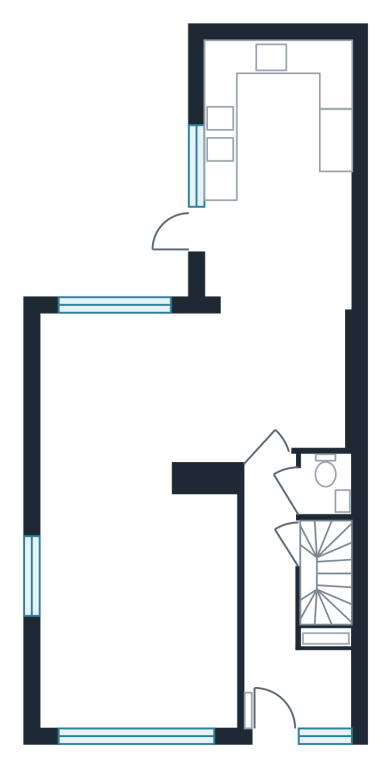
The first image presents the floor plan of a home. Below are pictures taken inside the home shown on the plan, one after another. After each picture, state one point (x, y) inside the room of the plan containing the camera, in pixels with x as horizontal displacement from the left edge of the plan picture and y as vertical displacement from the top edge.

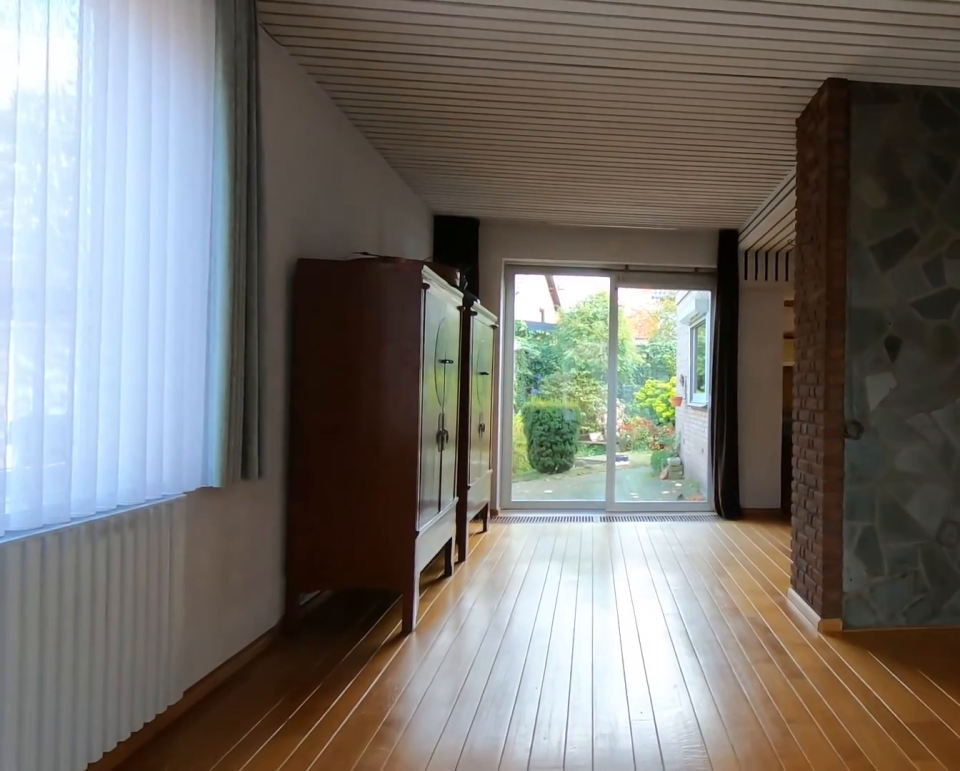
(137, 606)
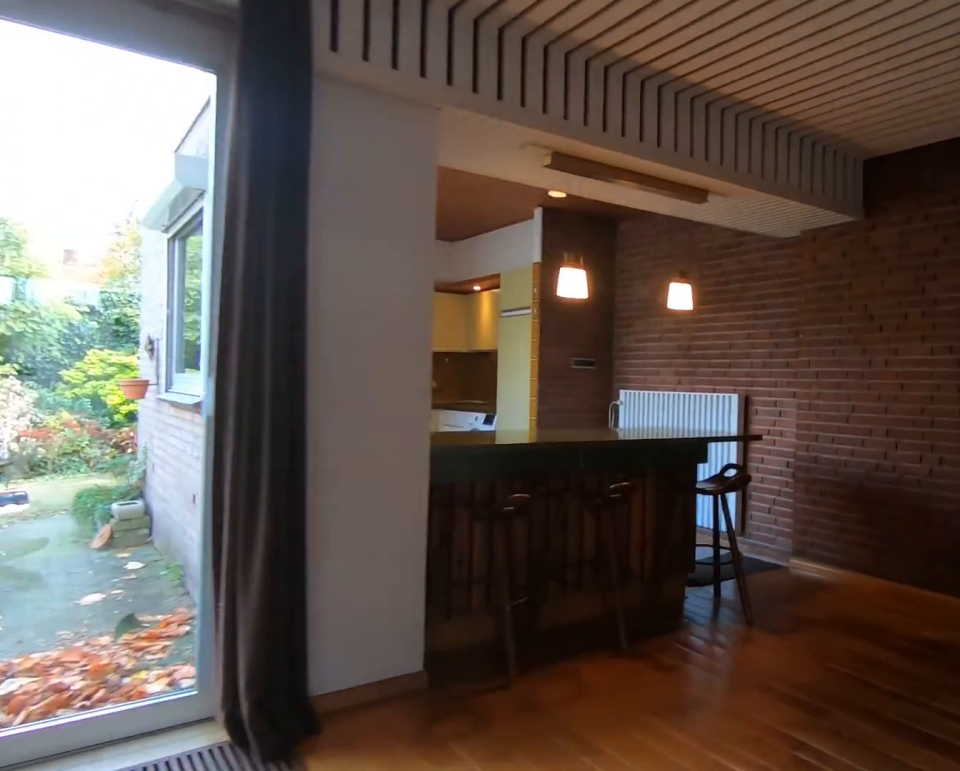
(188, 388)
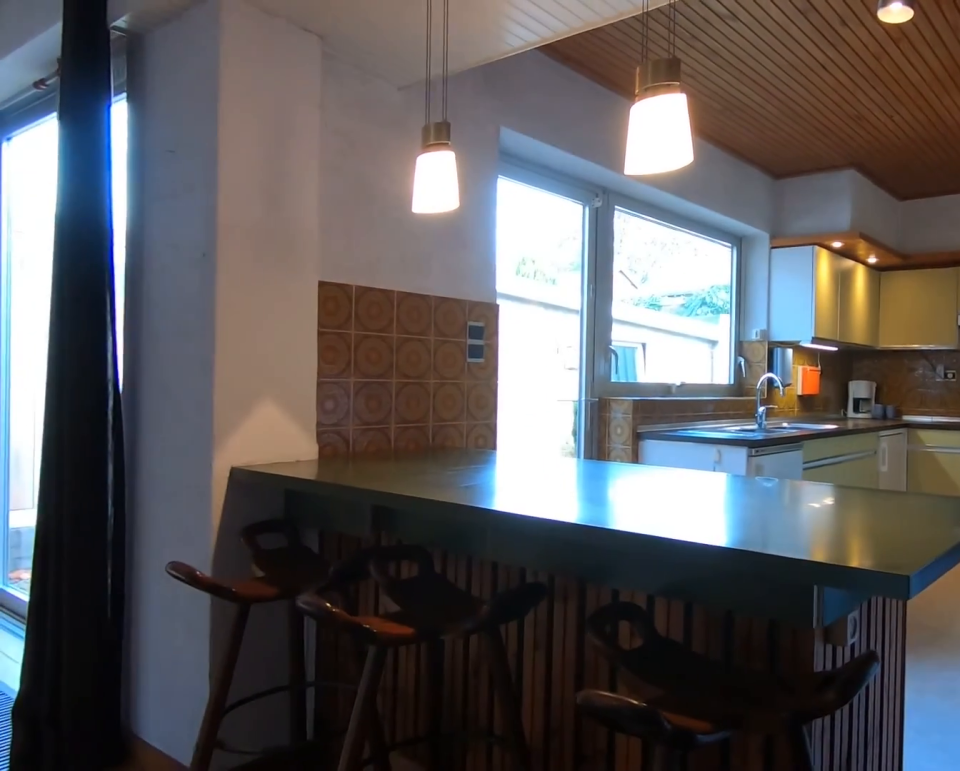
(188, 388)
